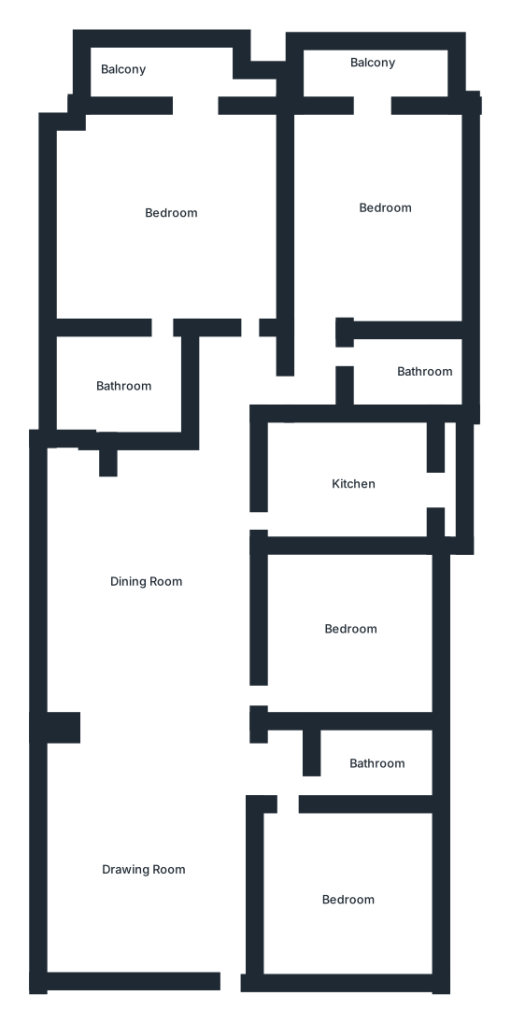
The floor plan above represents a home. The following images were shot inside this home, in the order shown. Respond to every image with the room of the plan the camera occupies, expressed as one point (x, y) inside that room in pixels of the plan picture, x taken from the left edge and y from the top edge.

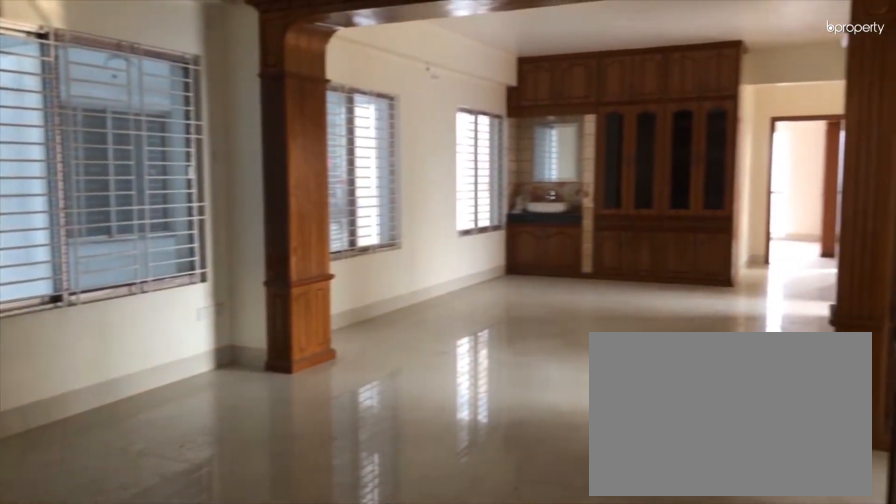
(149, 847)
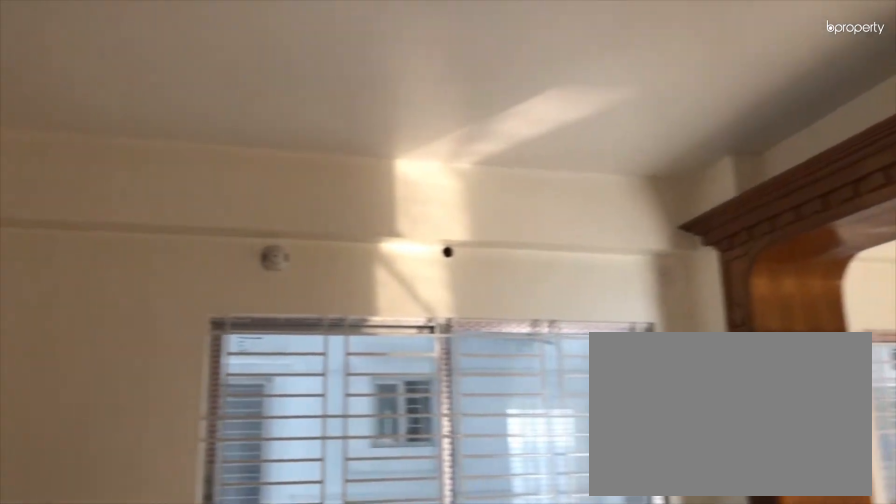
(149, 846)
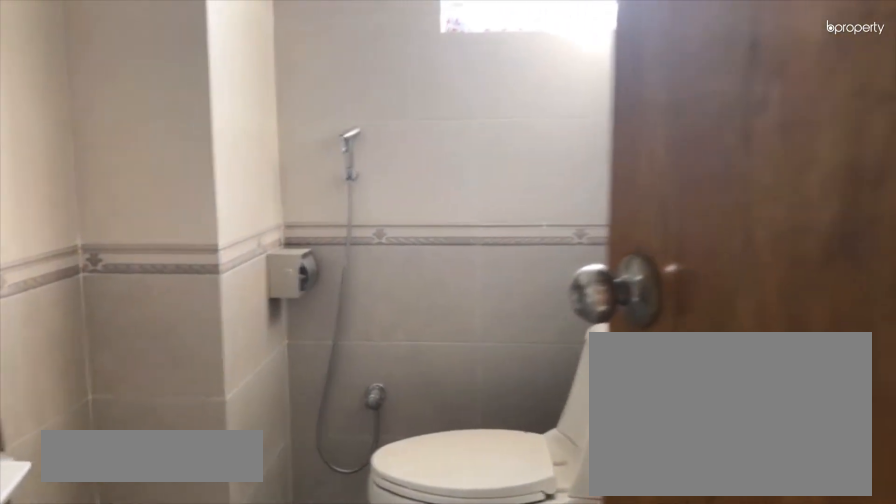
(370, 758)
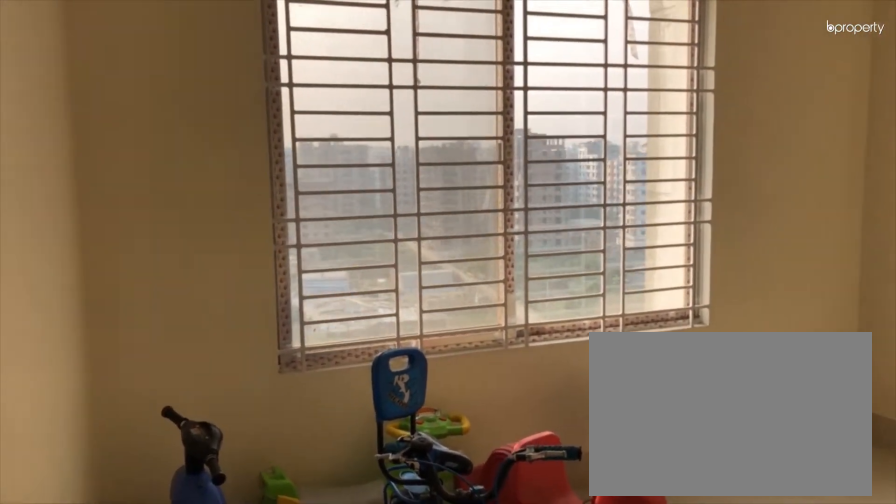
(351, 894)
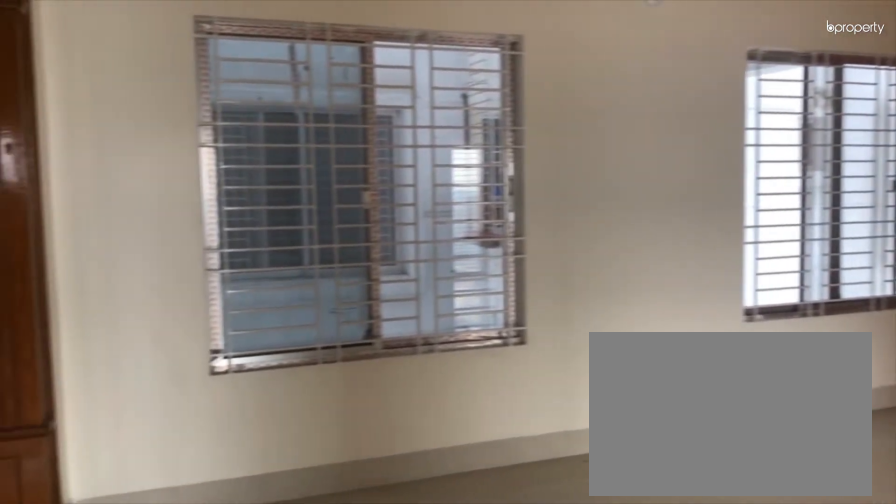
(150, 581)
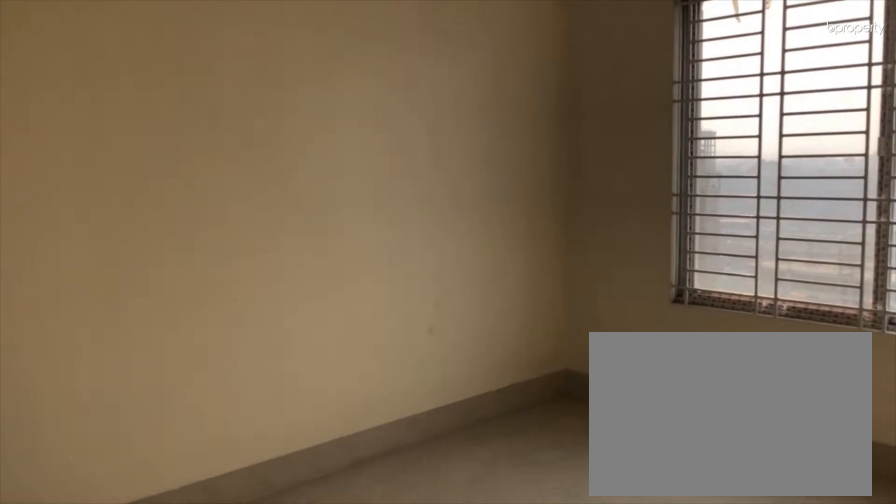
(349, 628)
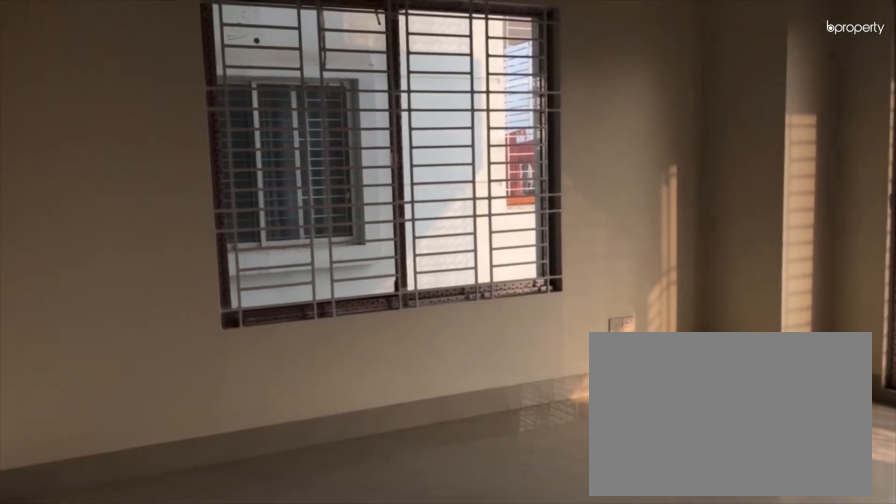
(220, 263)
